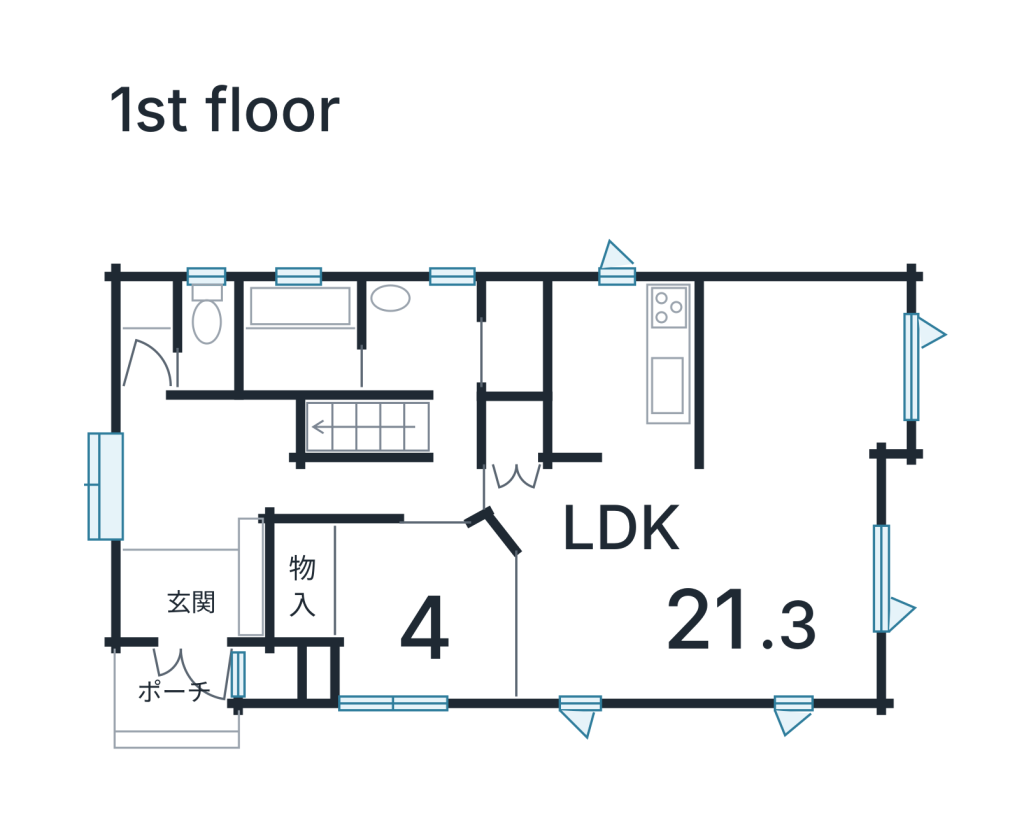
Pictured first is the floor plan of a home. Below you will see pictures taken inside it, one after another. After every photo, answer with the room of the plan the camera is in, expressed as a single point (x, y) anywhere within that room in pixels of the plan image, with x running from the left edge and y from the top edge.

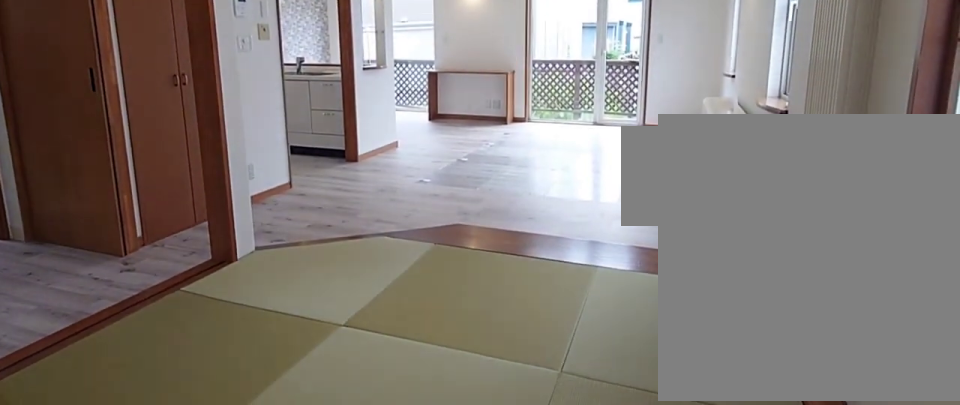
(422, 626)
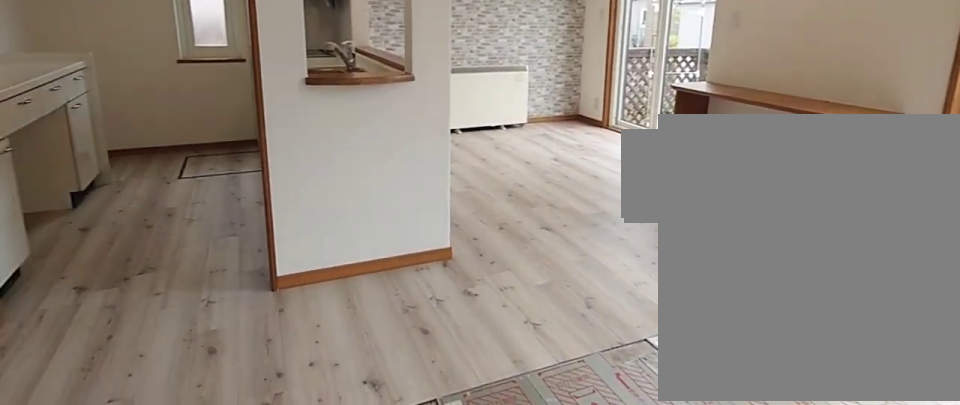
(710, 586)
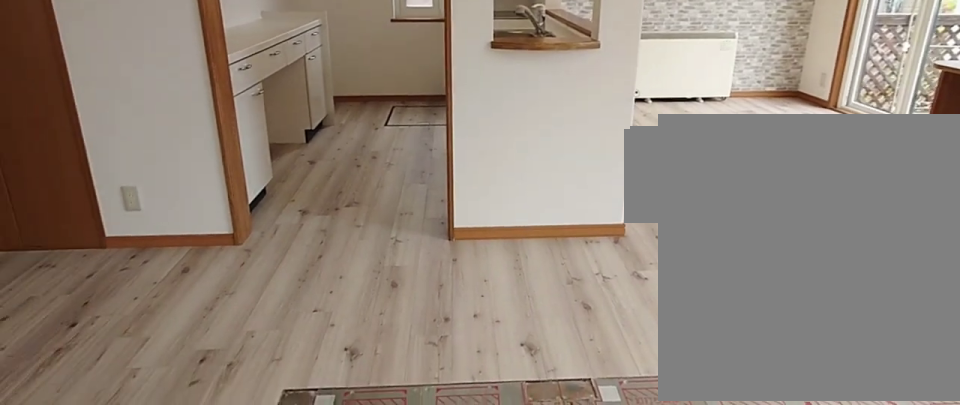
(710, 586)
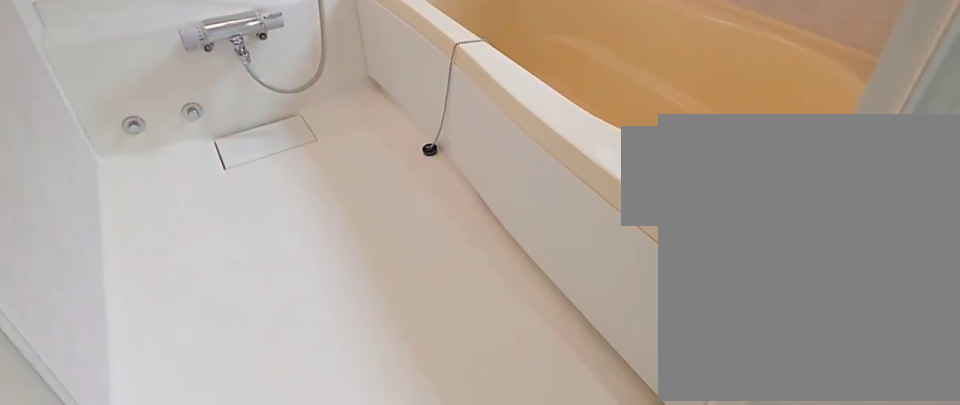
(291, 356)
